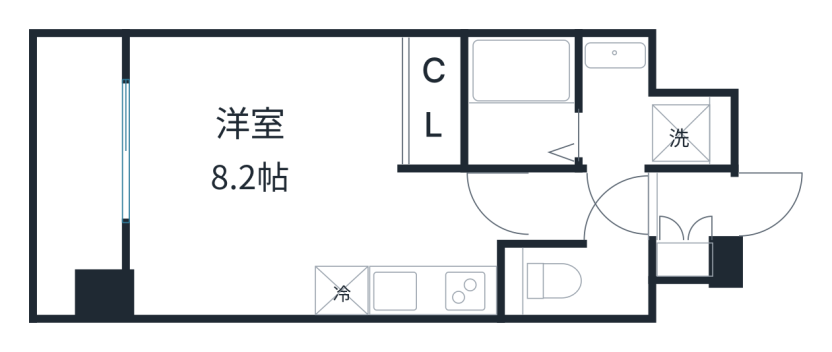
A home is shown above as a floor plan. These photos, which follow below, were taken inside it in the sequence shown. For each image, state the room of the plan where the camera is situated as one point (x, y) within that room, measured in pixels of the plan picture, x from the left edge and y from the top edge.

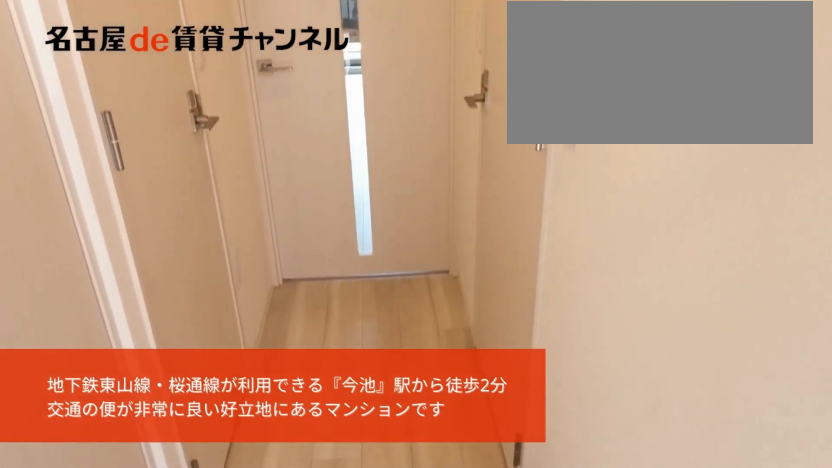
(634, 207)
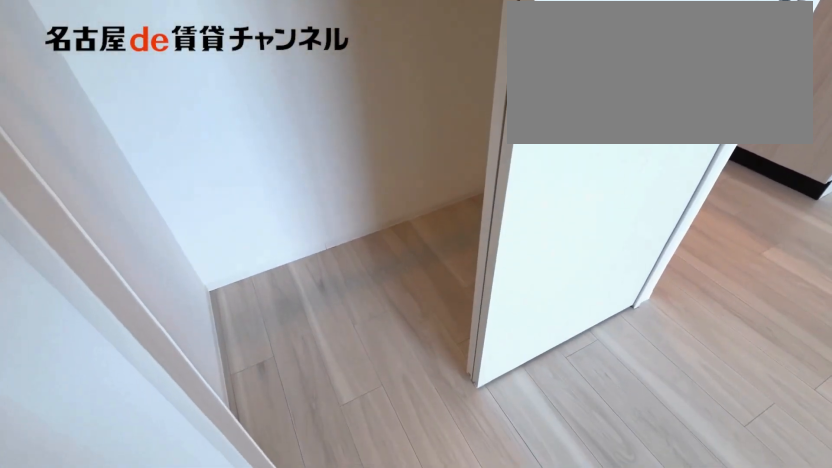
(436, 100)
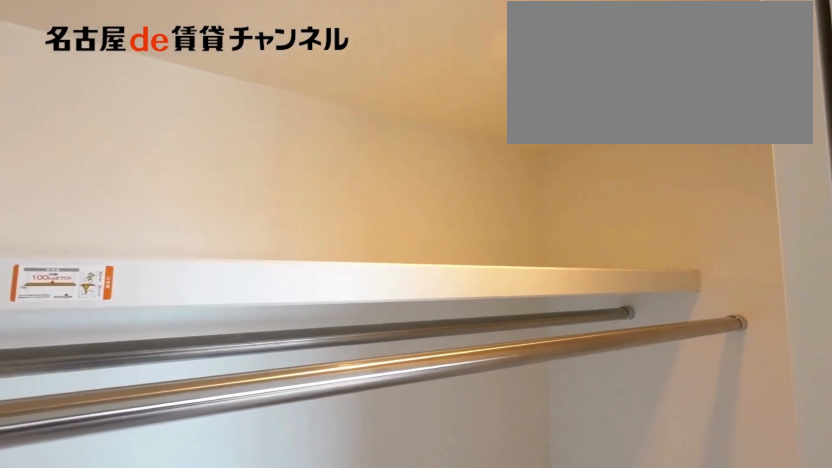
(436, 100)
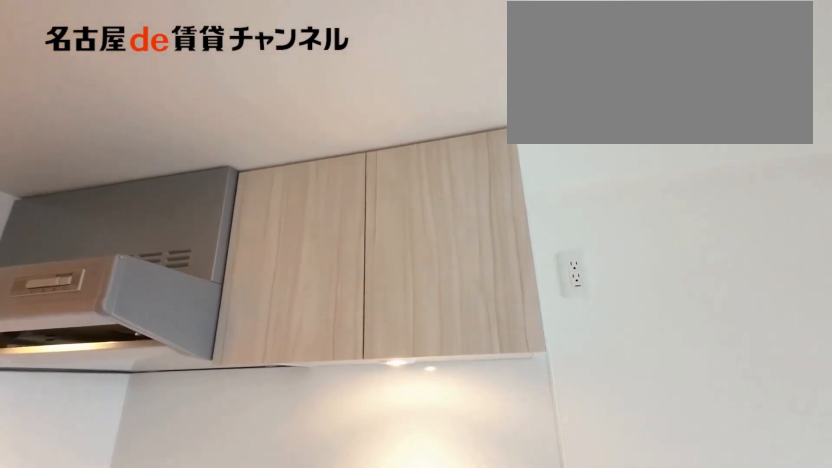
(433, 290)
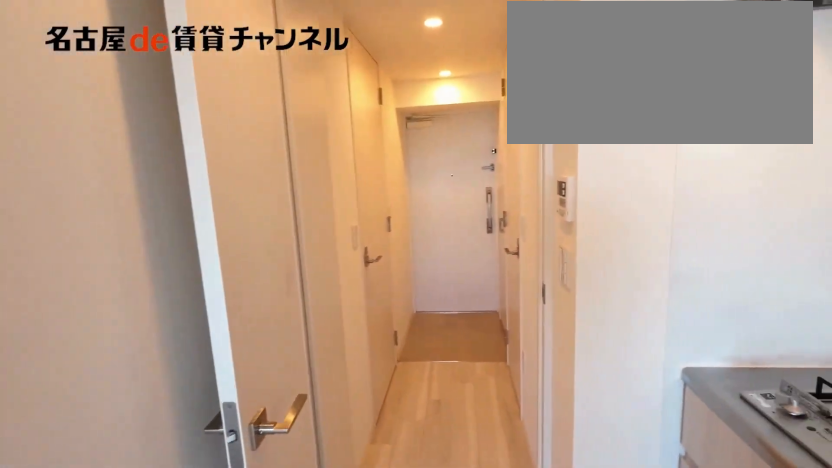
(433, 290)
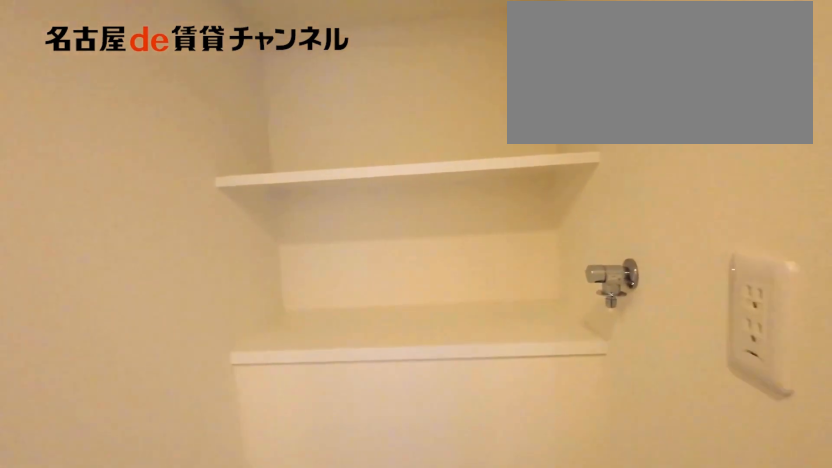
(644, 112)
